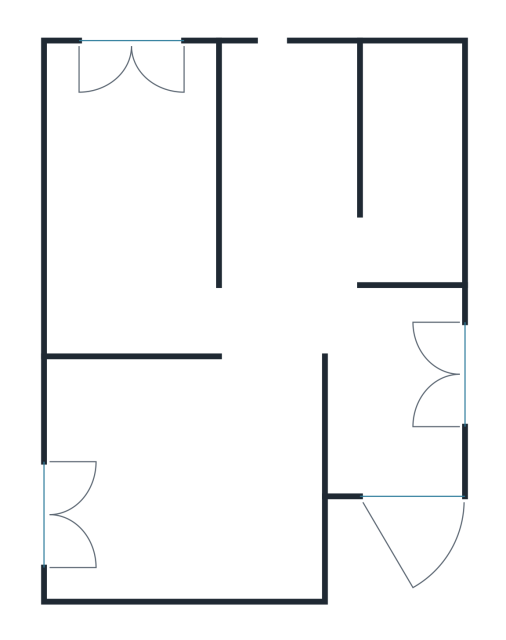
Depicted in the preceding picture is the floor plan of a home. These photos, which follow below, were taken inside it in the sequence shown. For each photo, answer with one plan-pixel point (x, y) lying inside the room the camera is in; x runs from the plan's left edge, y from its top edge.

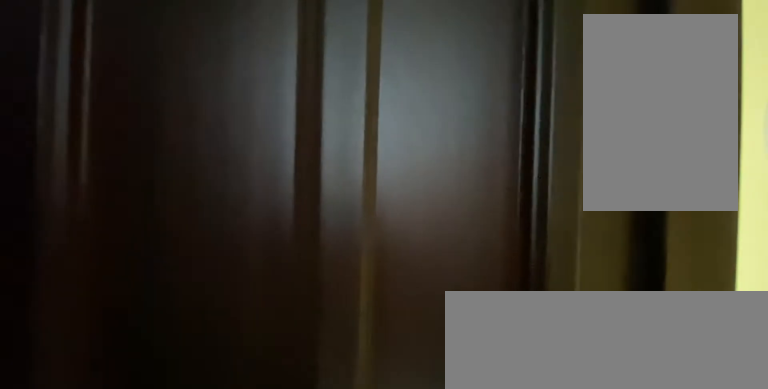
(395, 397)
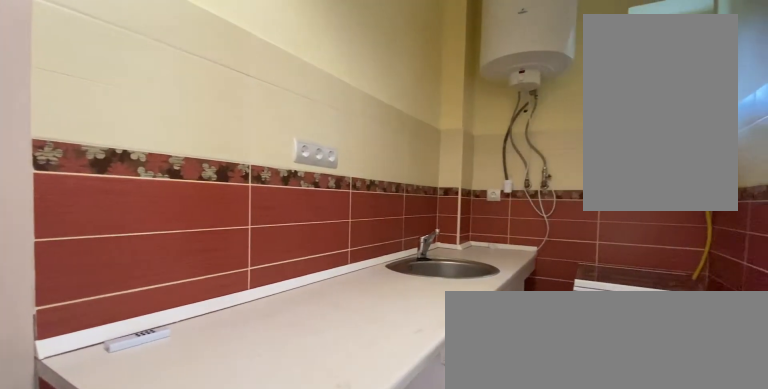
(291, 176)
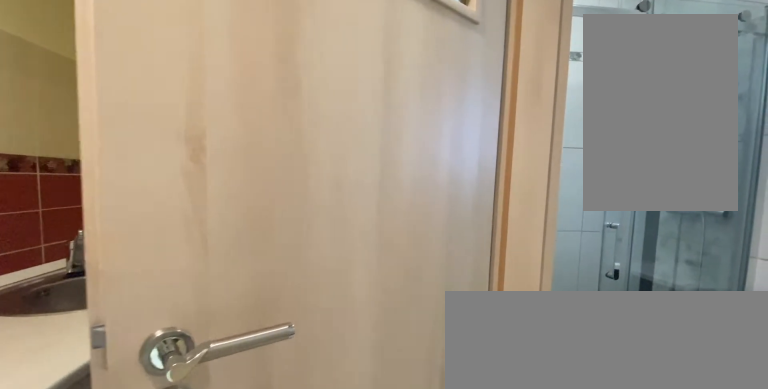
(413, 191)
